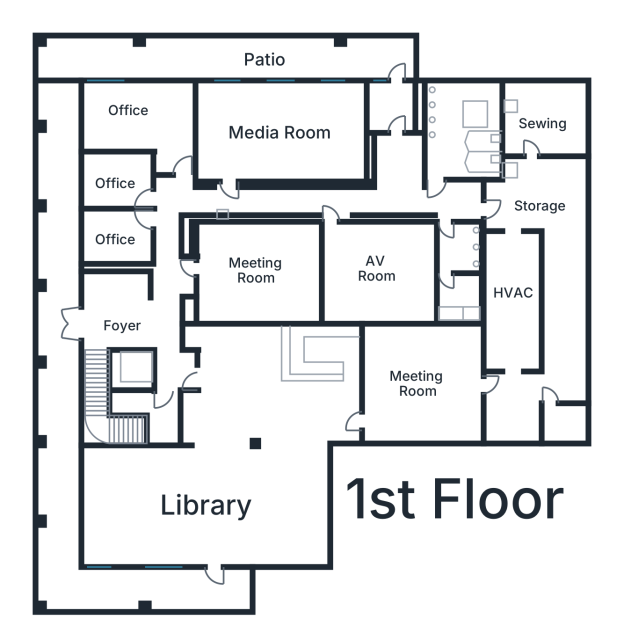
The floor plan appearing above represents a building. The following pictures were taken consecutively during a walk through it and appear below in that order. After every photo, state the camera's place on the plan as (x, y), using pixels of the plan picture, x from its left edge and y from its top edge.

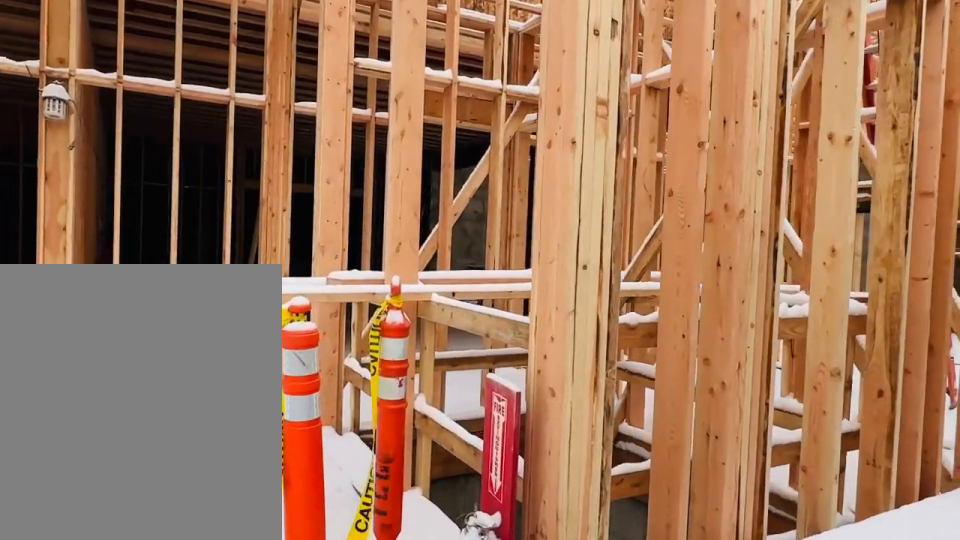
(95, 311)
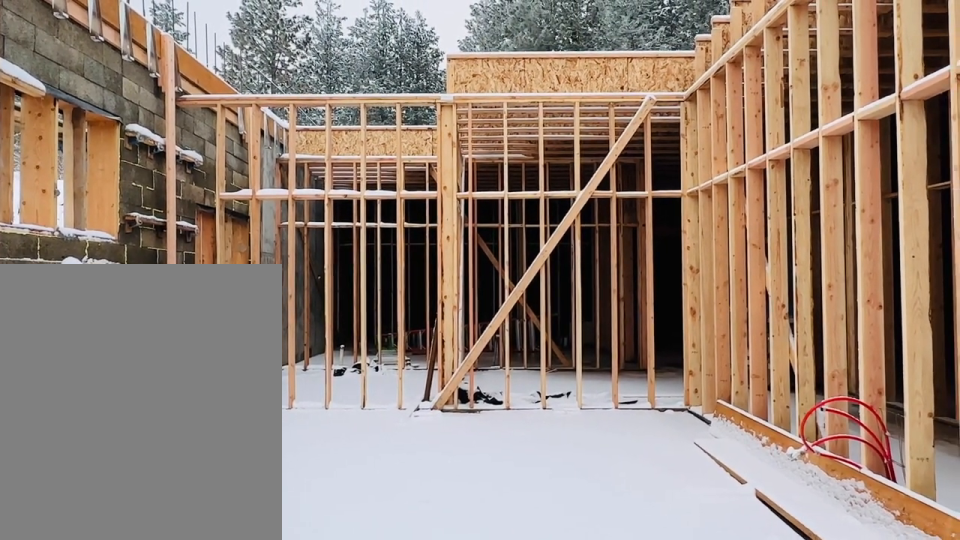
(243, 129)
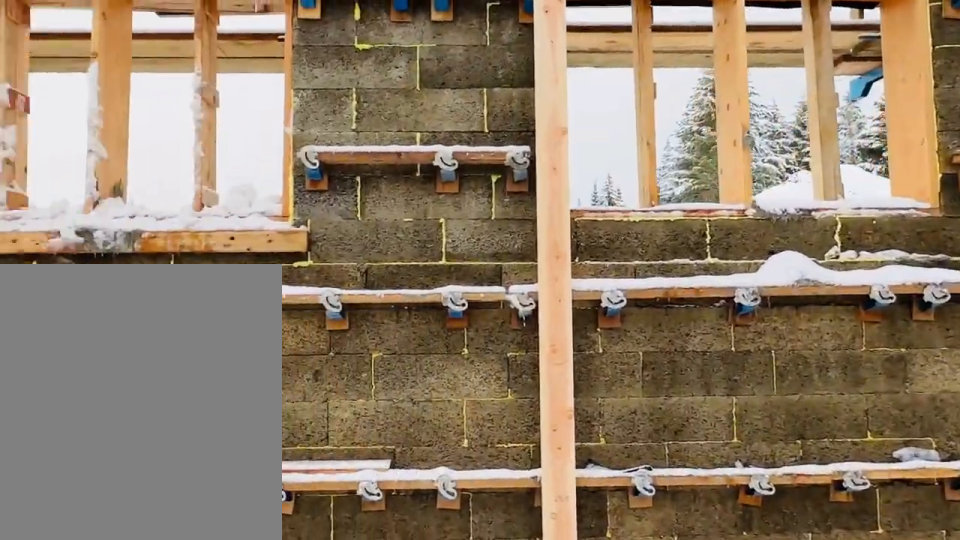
(347, 132)
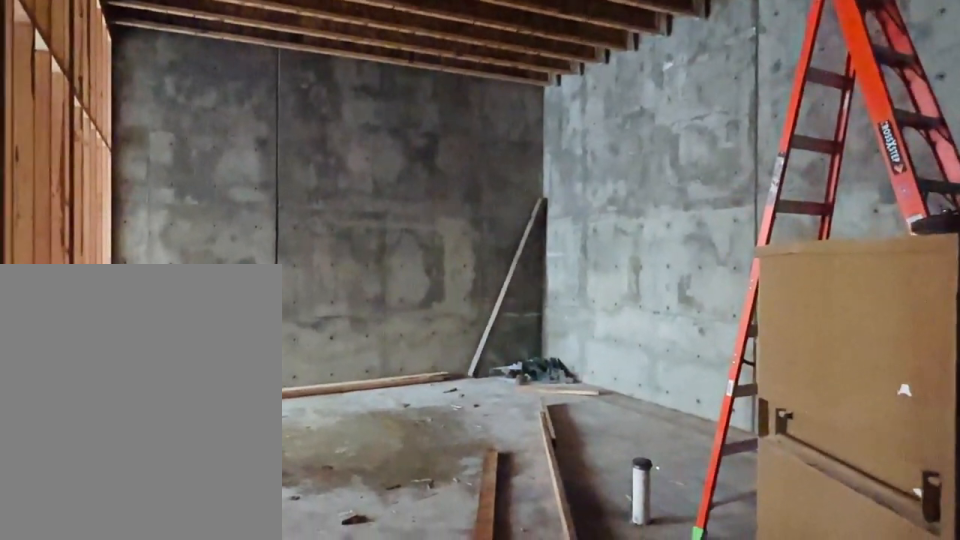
(536, 183)
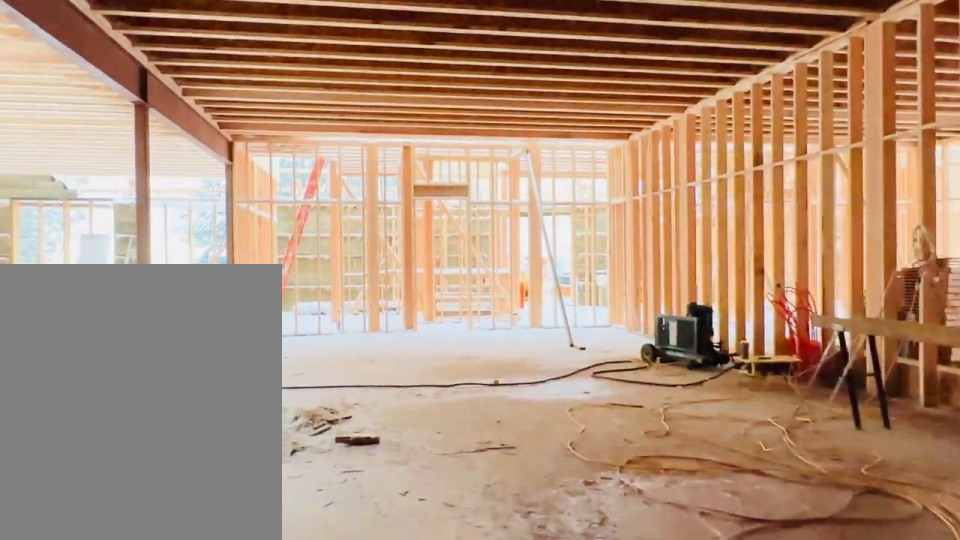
(368, 388)
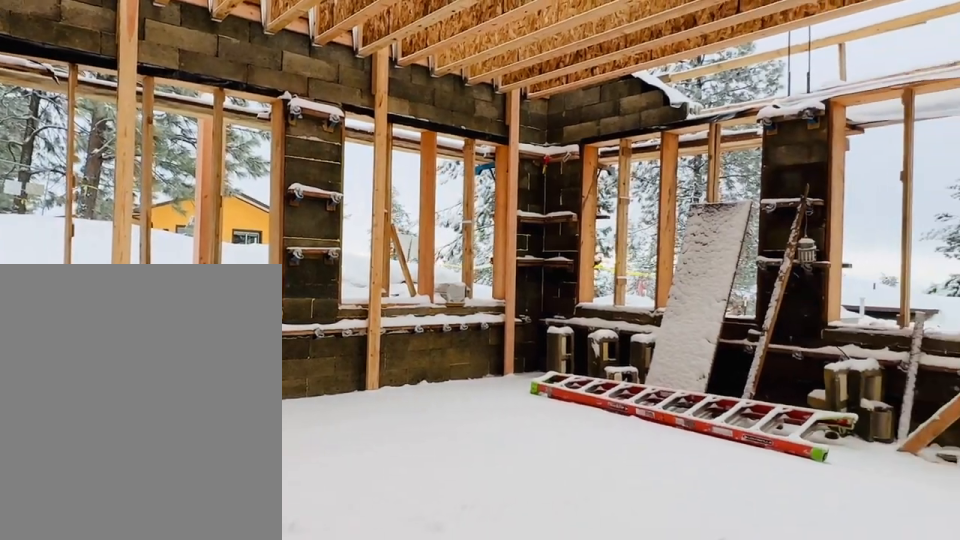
(188, 469)
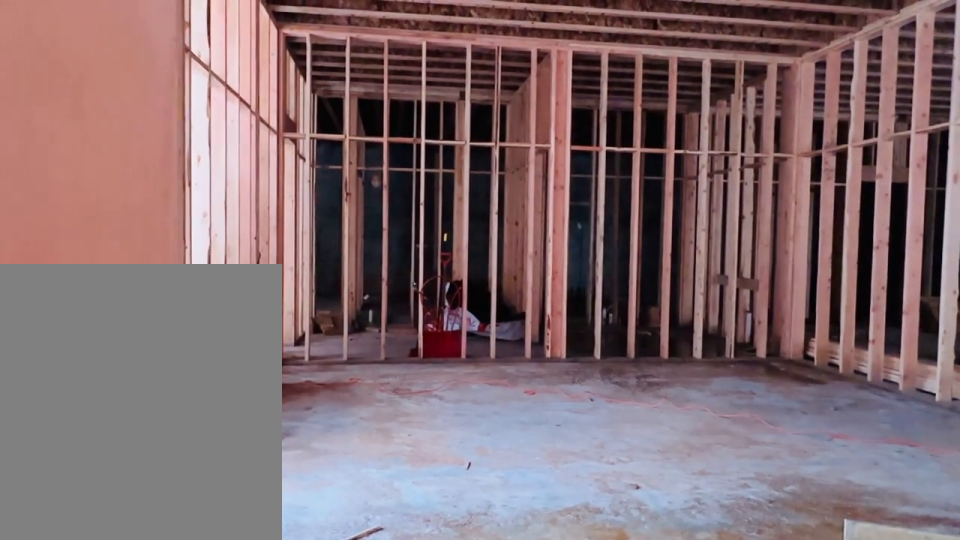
(305, 258)
